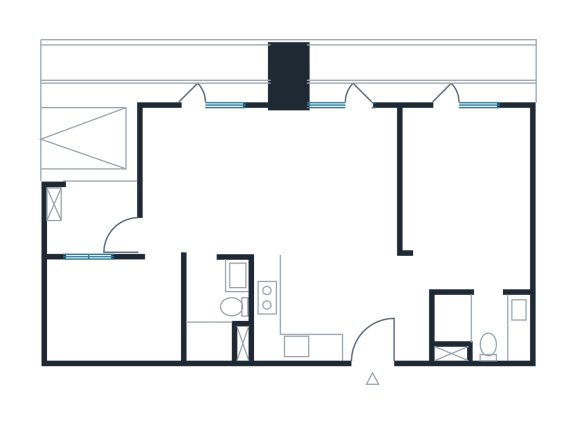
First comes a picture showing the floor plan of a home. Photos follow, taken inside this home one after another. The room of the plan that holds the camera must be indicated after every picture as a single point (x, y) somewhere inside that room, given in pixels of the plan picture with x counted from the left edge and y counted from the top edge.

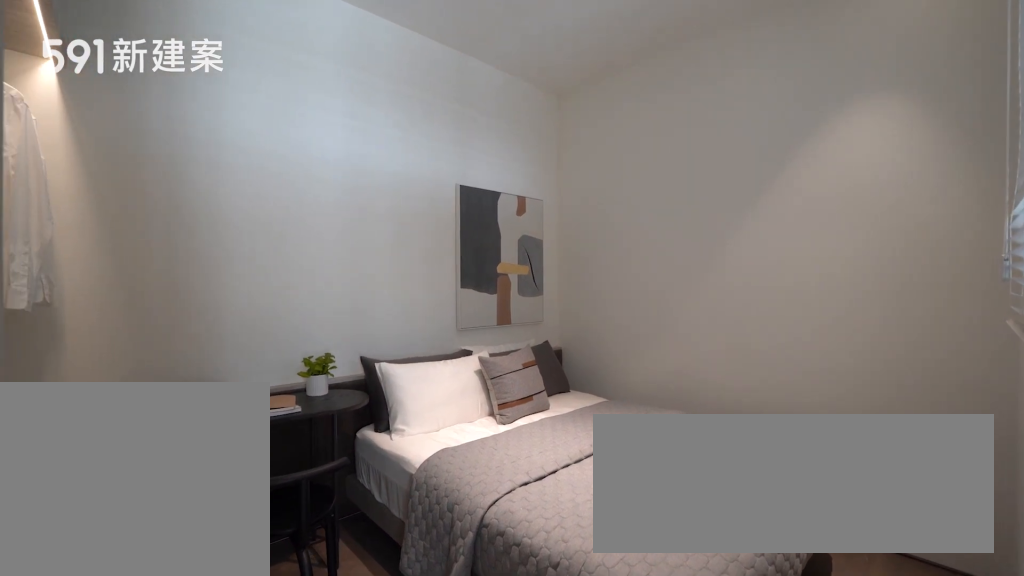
(112, 312)
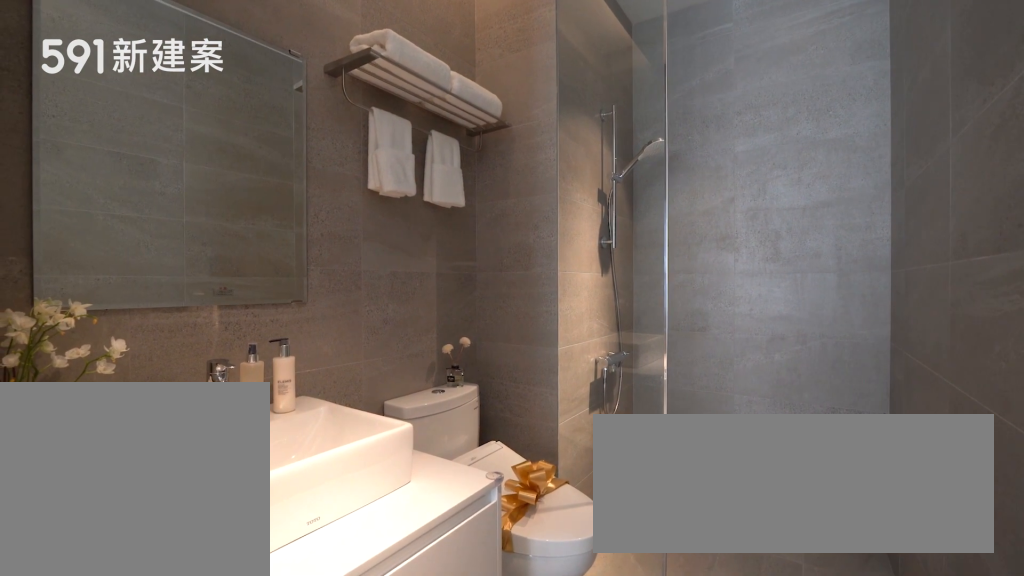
(215, 311)
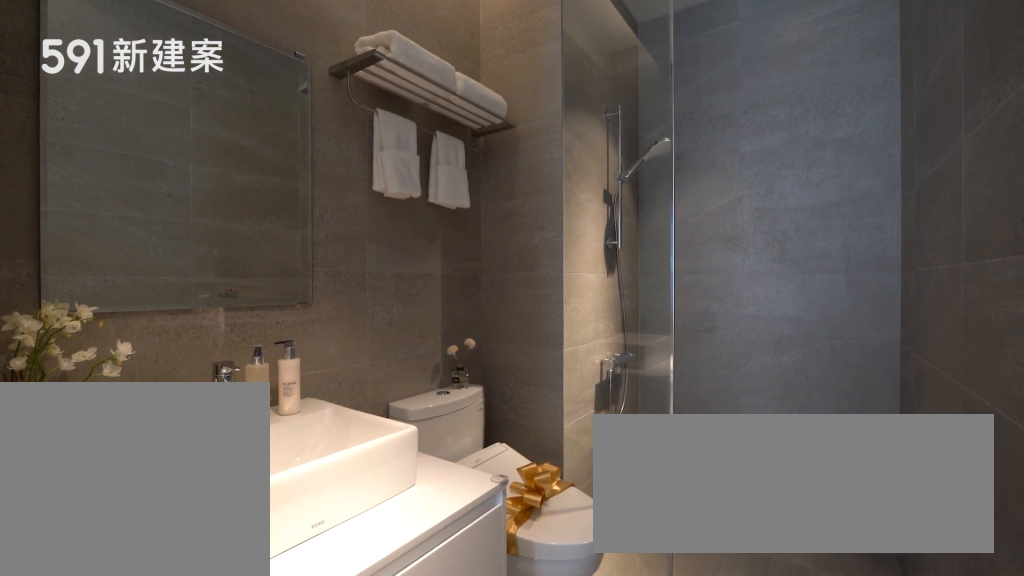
(215, 311)
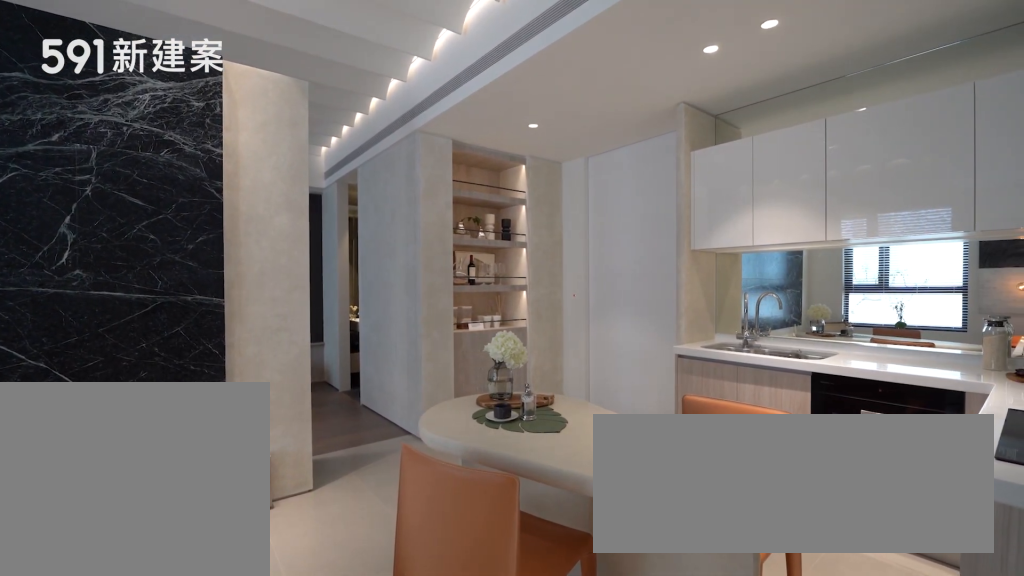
(328, 302)
